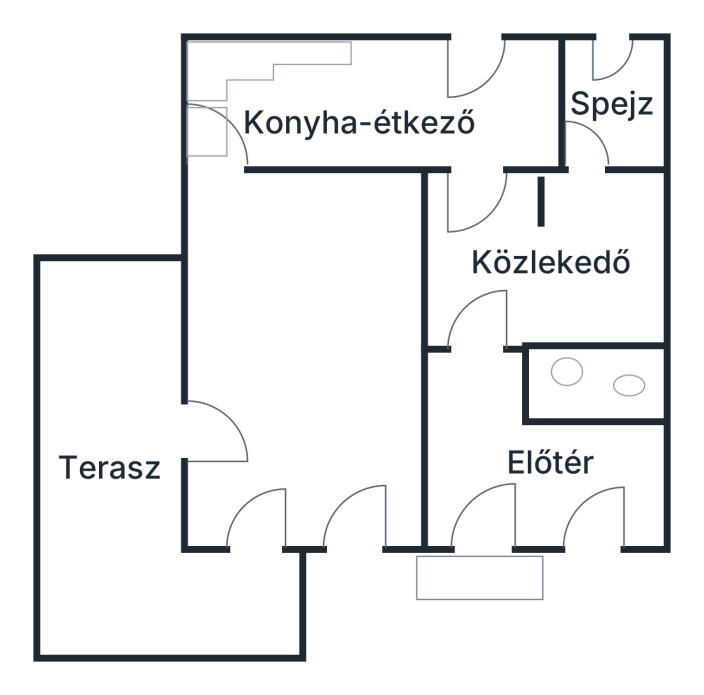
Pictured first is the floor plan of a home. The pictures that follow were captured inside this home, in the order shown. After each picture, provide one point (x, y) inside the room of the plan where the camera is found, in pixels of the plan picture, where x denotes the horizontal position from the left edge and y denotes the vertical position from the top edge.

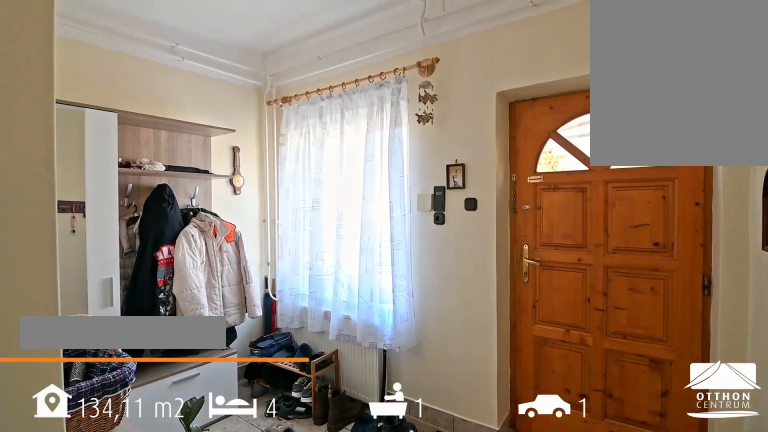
(537, 462)
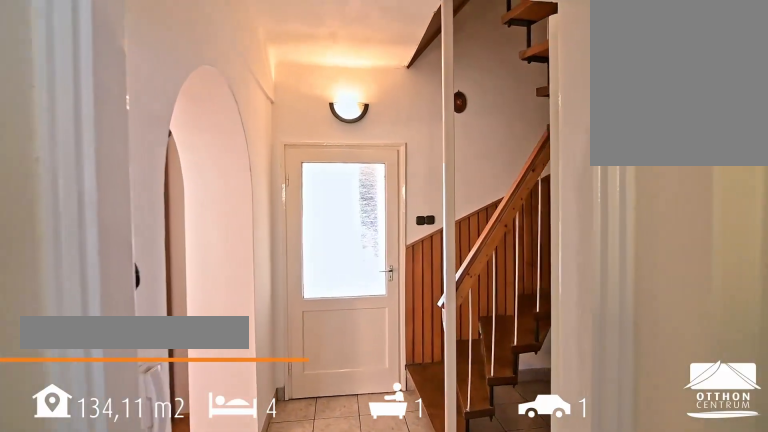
(541, 264)
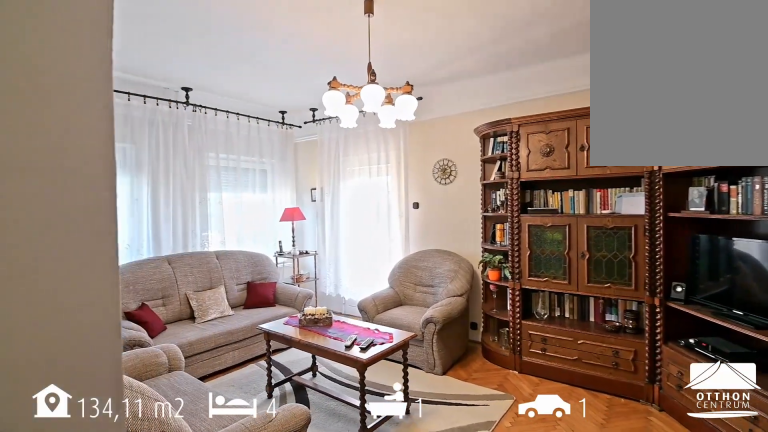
(302, 361)
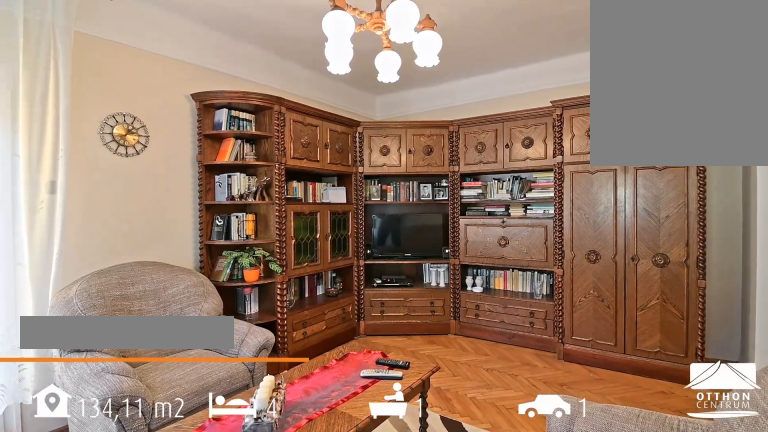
(303, 361)
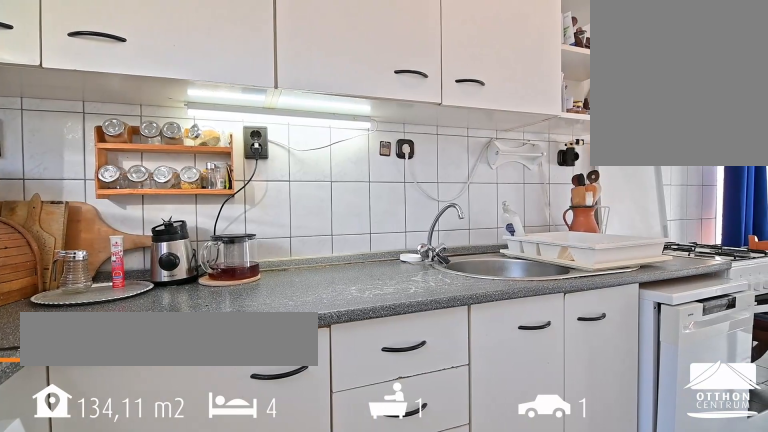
(358, 106)
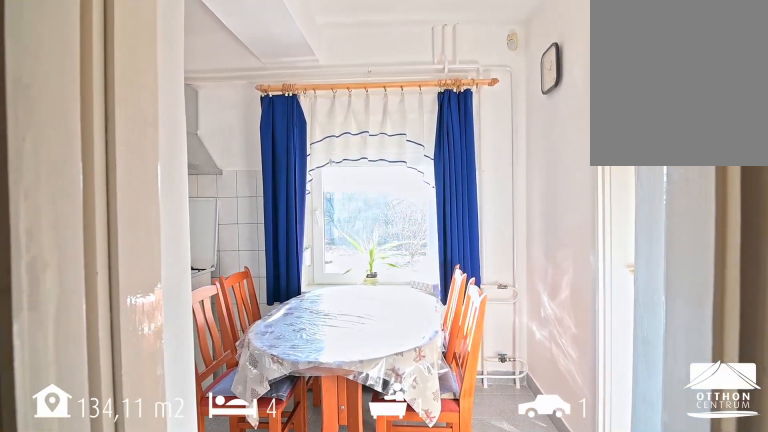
(358, 107)
